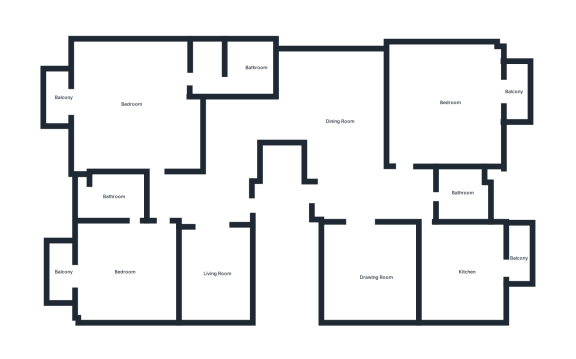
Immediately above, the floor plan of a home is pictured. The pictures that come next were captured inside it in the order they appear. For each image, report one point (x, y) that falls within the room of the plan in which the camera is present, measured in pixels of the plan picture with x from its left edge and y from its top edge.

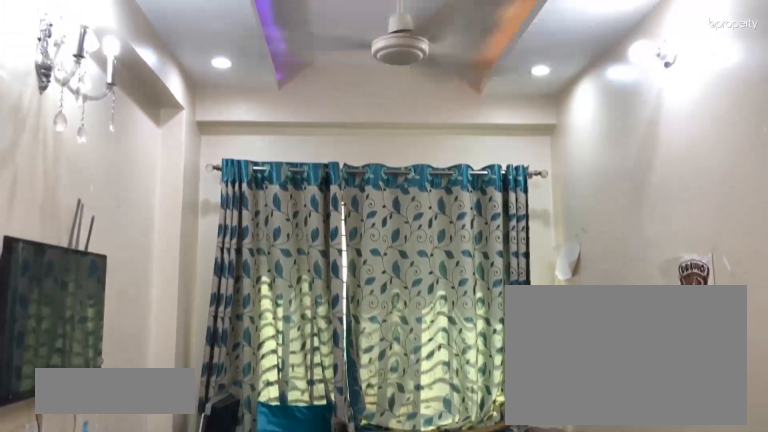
(215, 270)
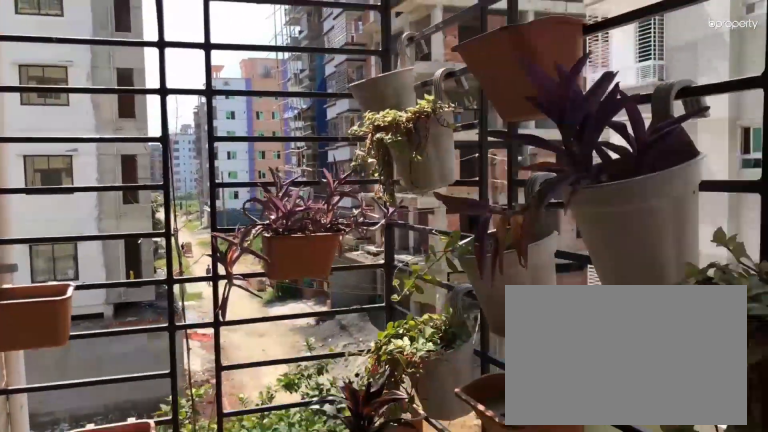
(61, 274)
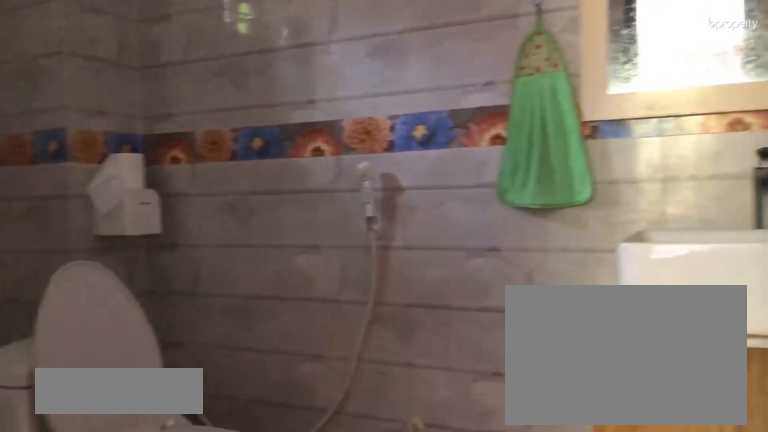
(115, 193)
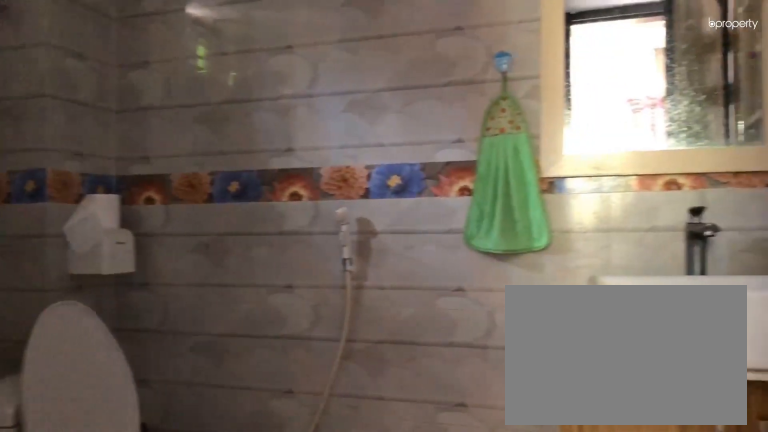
(115, 193)
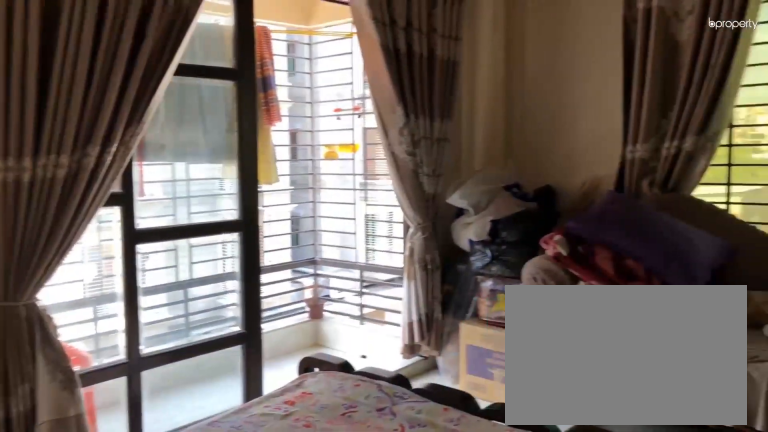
(125, 100)
